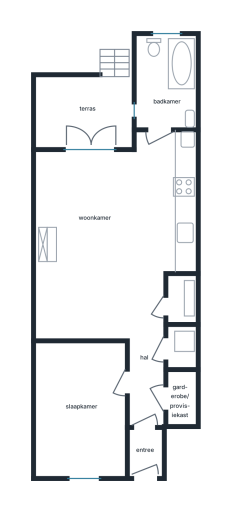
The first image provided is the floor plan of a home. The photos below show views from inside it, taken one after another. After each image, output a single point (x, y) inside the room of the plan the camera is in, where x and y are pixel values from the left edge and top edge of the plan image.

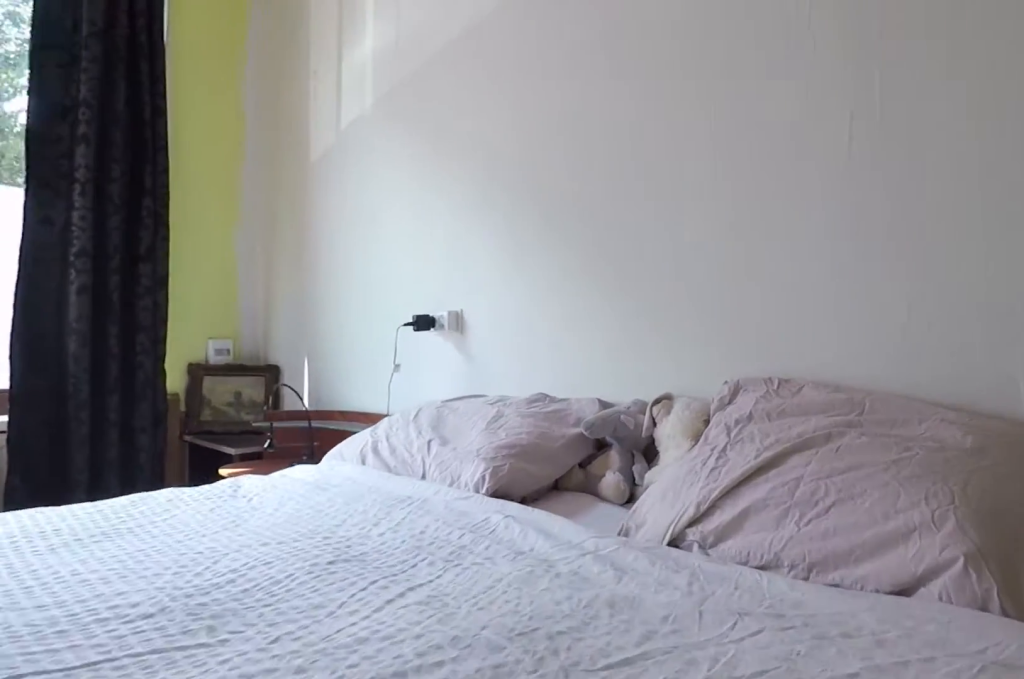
(81, 408)
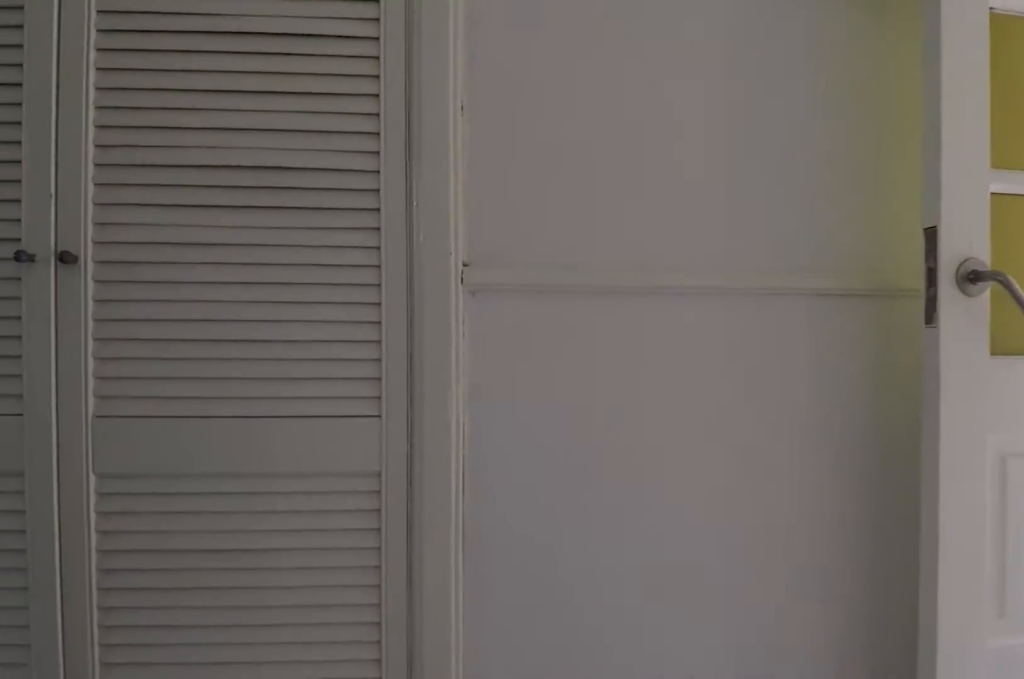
(146, 406)
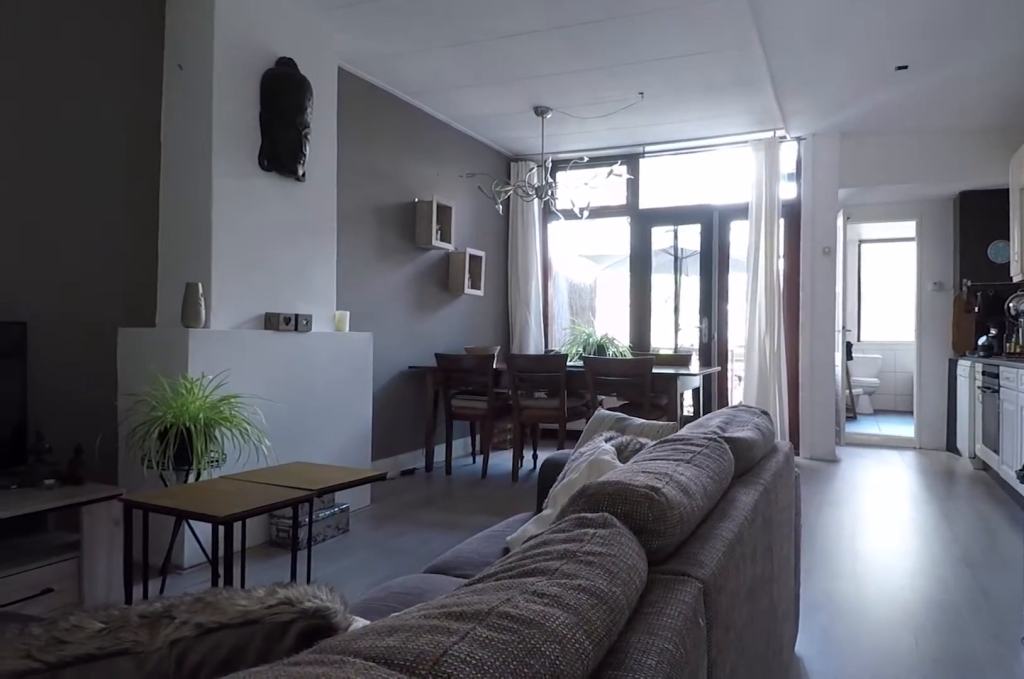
(100, 307)
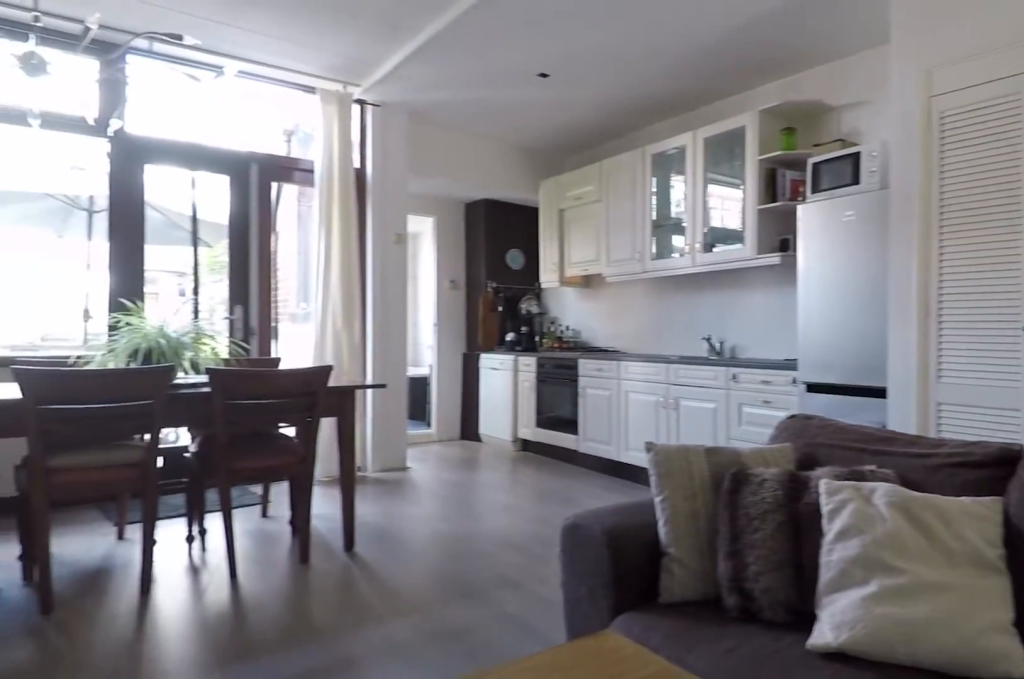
(100, 307)
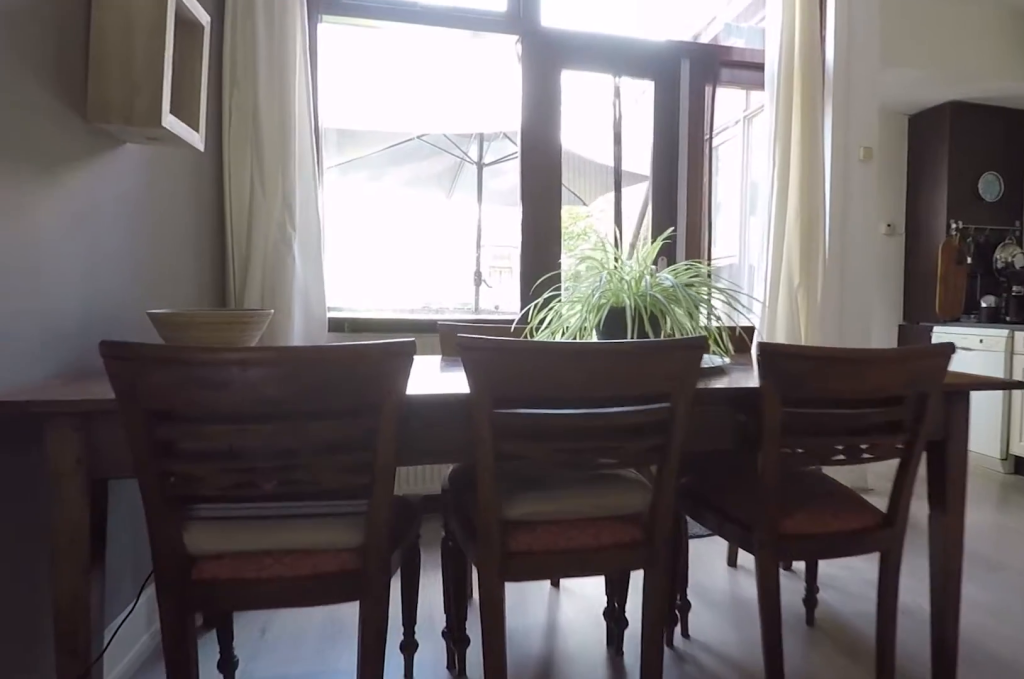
(120, 208)
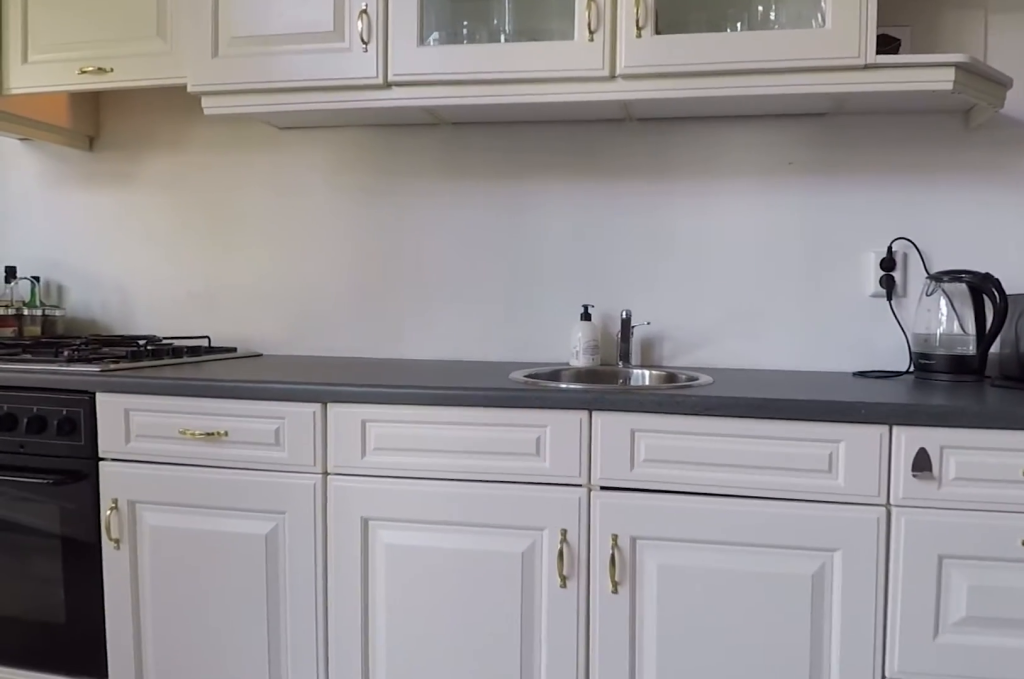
(120, 208)
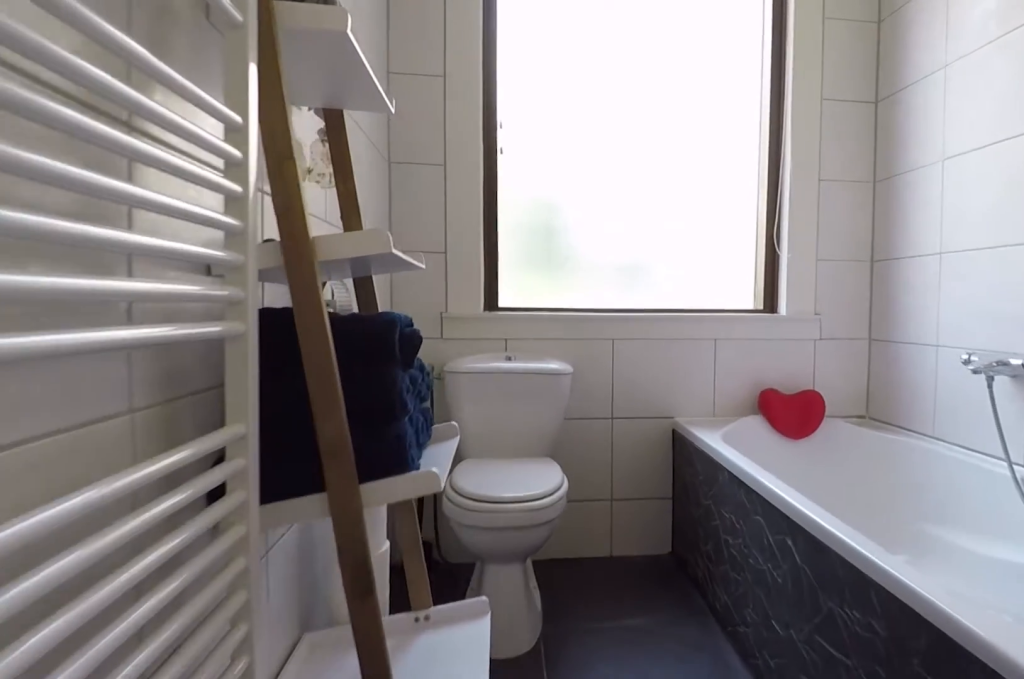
(168, 83)
